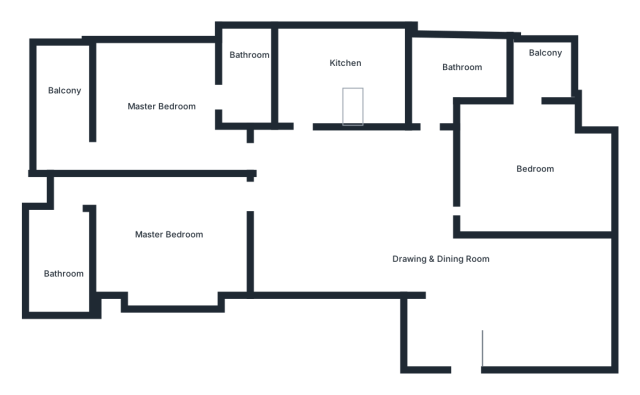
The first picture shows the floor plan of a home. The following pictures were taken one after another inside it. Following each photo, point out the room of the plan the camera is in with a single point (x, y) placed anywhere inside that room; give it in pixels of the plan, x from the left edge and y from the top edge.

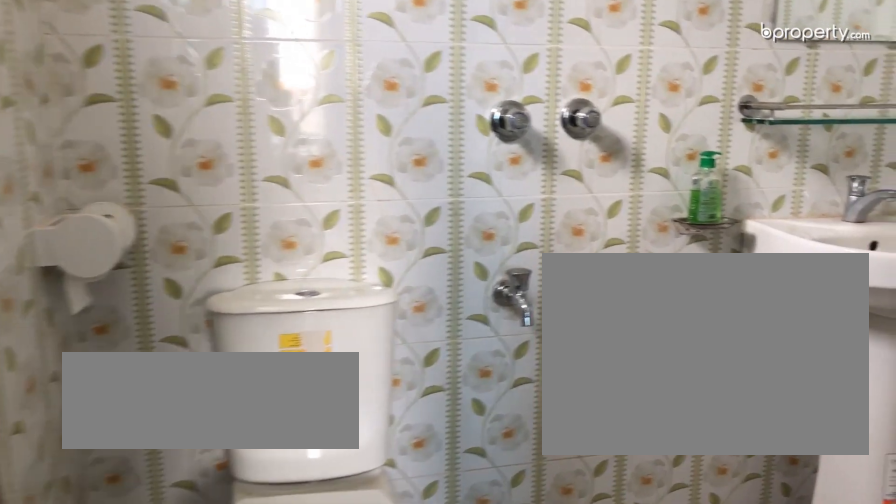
(241, 88)
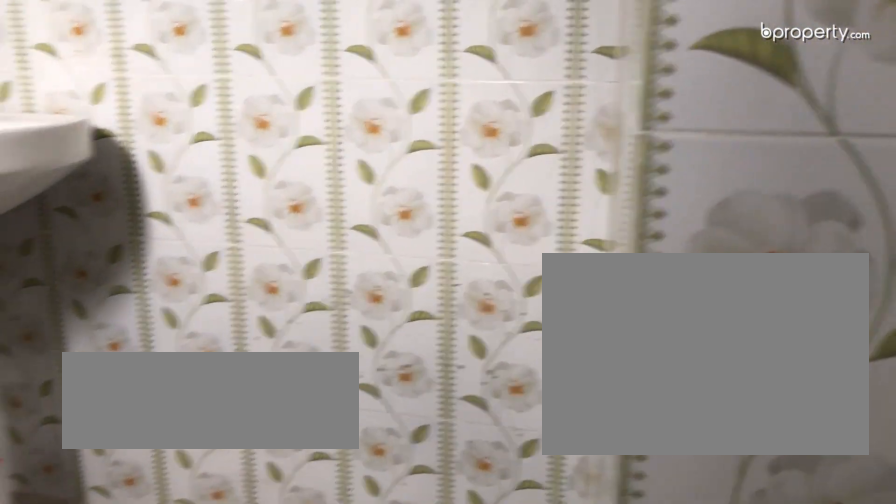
(241, 88)
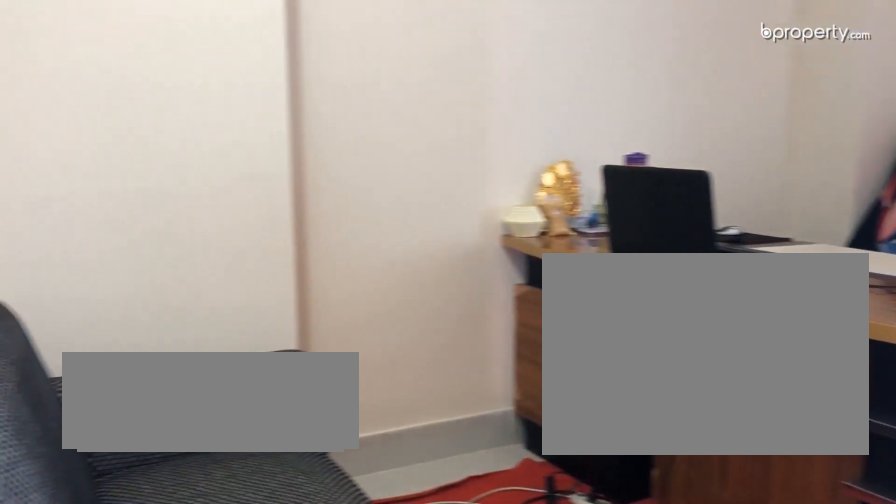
(179, 234)
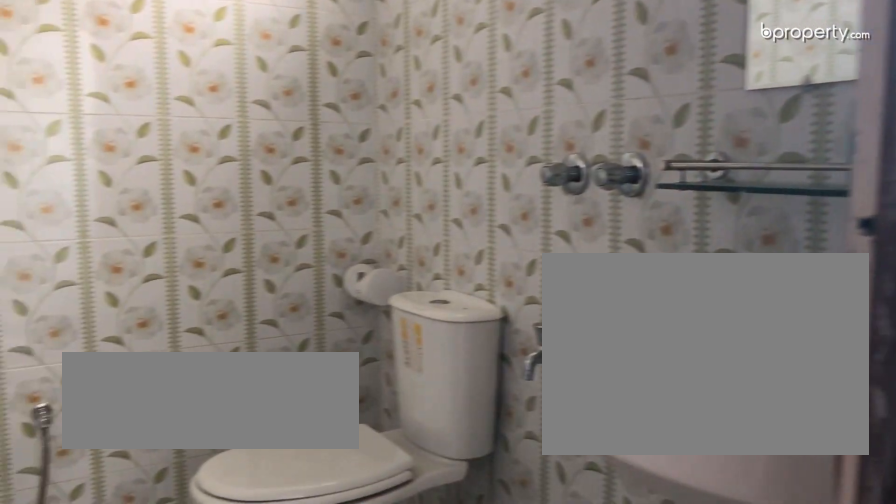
(50, 259)
